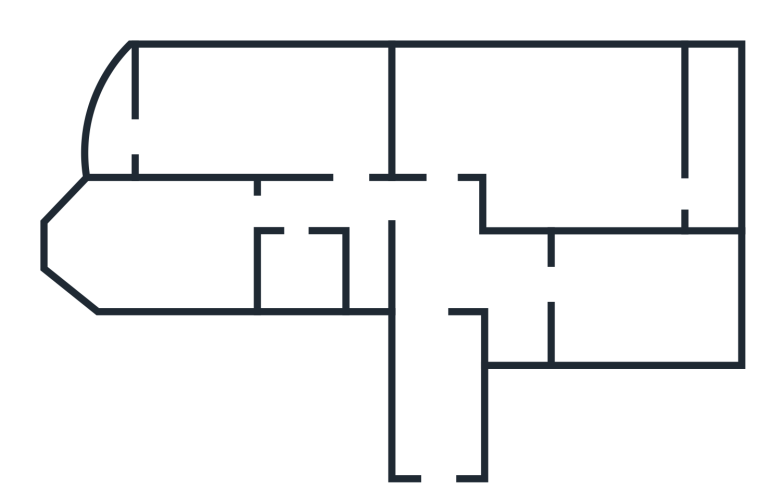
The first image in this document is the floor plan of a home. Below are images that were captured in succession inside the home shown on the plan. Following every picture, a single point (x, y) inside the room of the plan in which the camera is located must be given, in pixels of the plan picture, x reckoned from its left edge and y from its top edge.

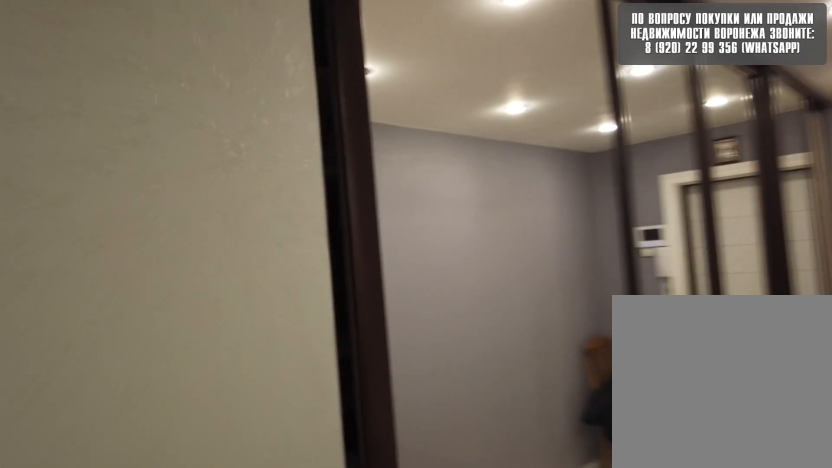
(443, 280)
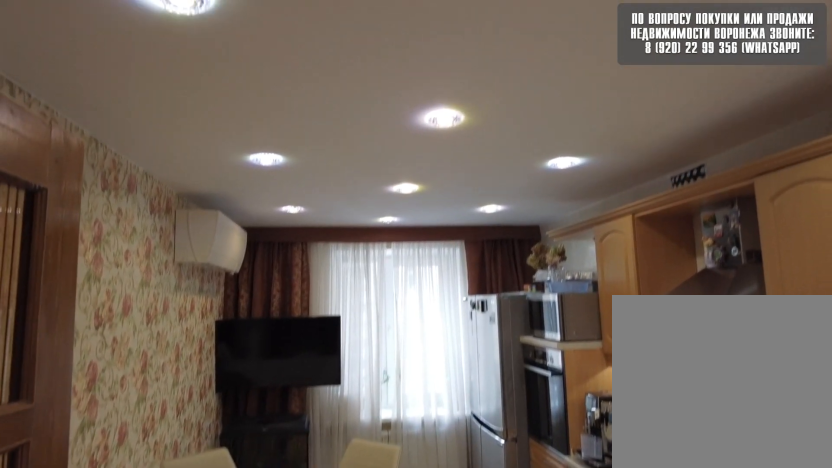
(614, 299)
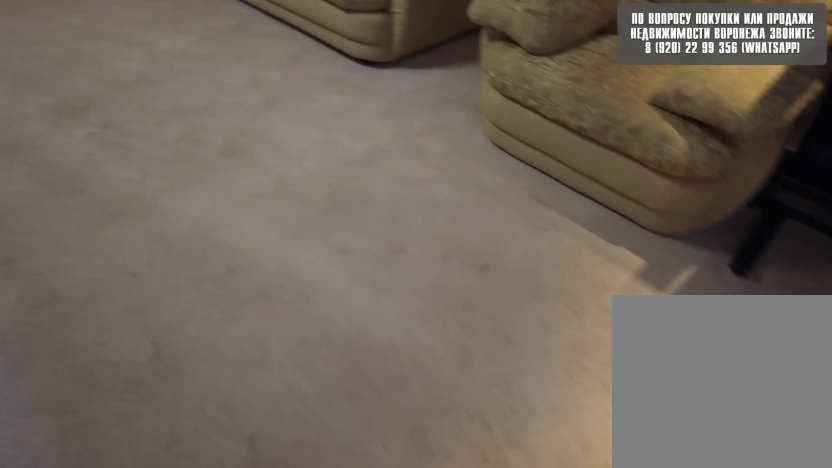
(500, 124)
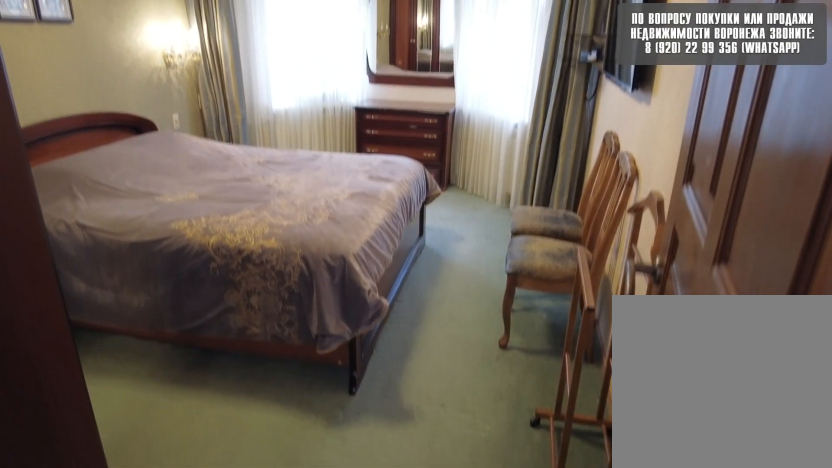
(178, 238)
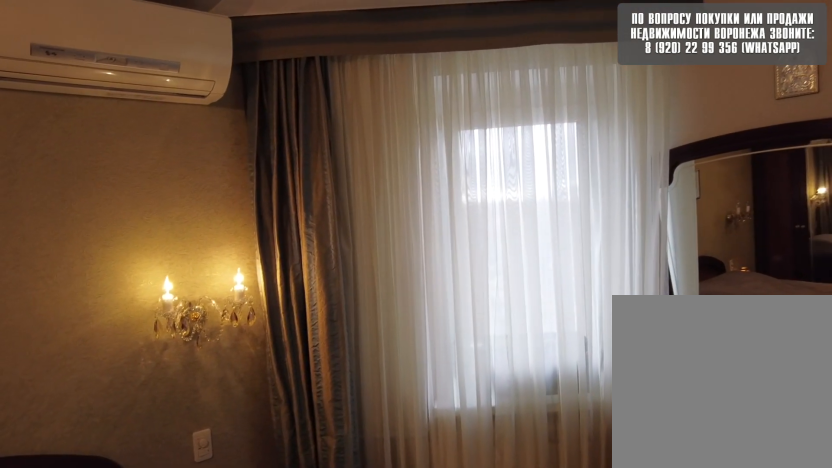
(178, 238)
